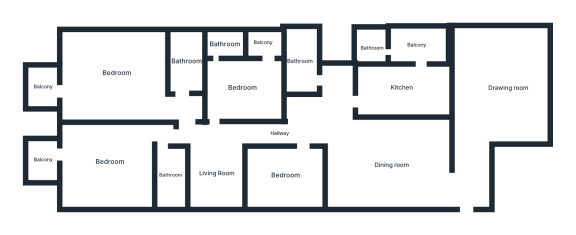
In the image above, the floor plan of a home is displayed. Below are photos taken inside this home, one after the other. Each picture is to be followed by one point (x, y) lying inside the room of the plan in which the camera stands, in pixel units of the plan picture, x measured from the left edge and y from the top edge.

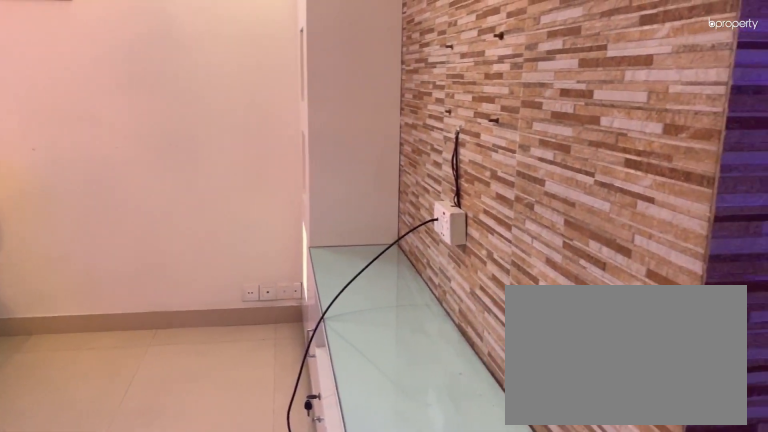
(507, 89)
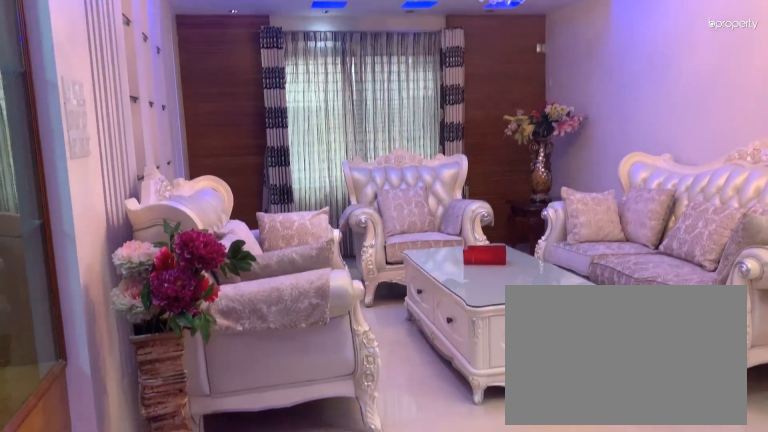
(507, 88)
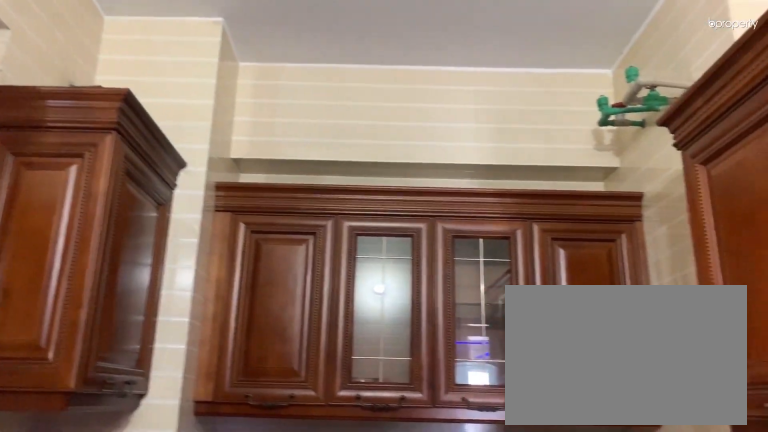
(399, 87)
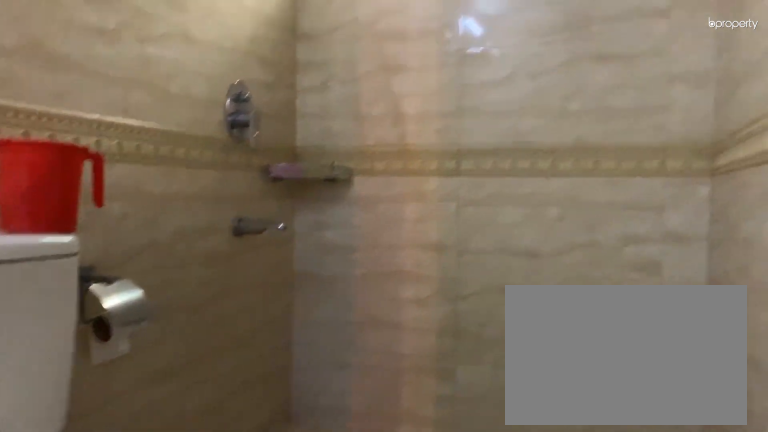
(301, 61)
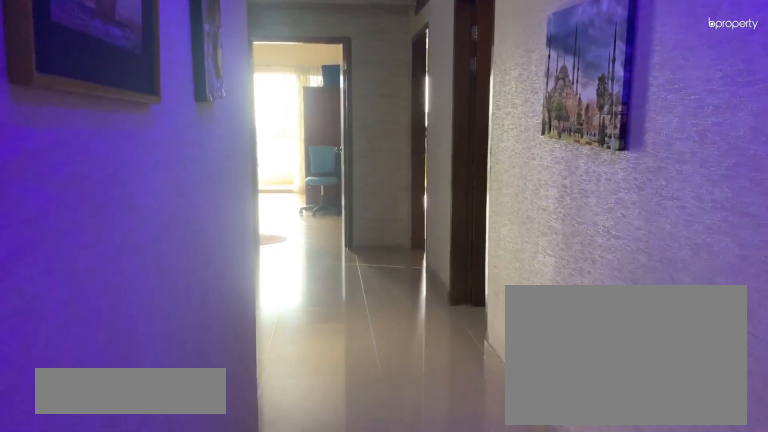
(280, 133)
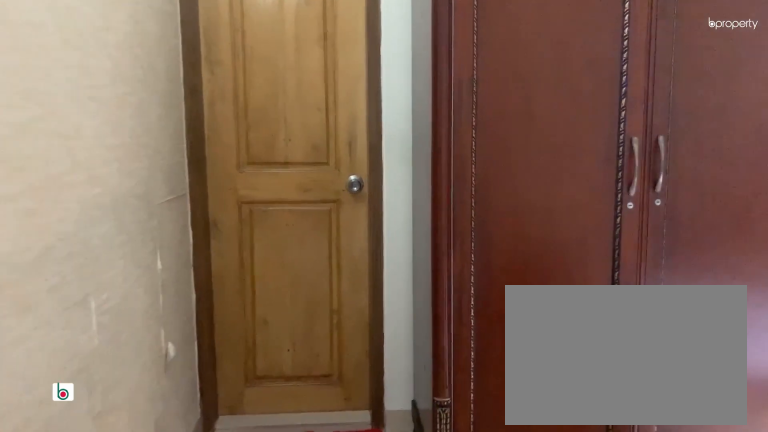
(243, 87)
